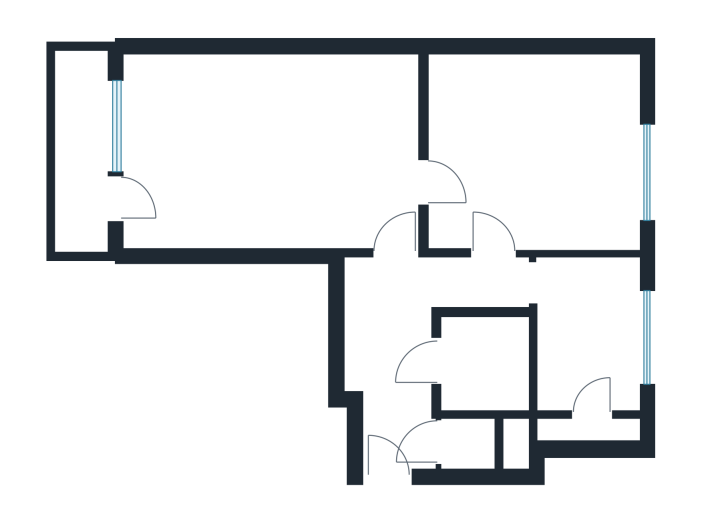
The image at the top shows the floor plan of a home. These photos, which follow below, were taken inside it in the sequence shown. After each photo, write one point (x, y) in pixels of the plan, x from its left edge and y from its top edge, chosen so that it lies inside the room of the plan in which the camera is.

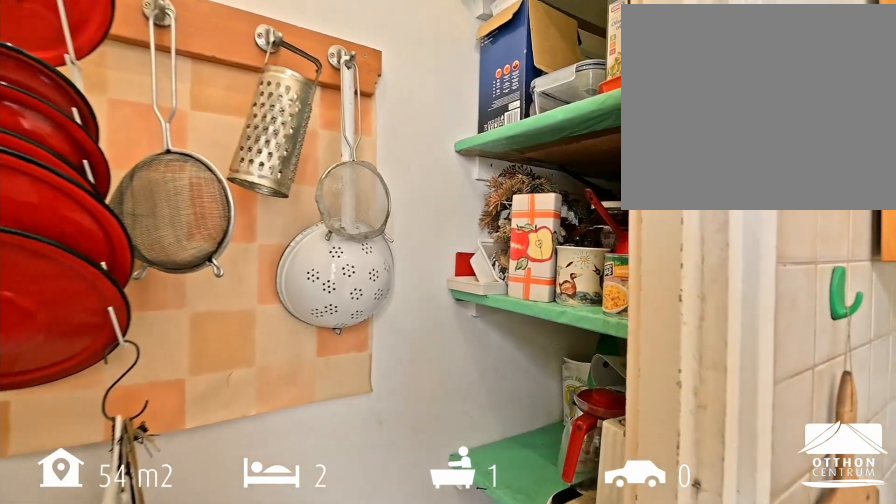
(587, 344)
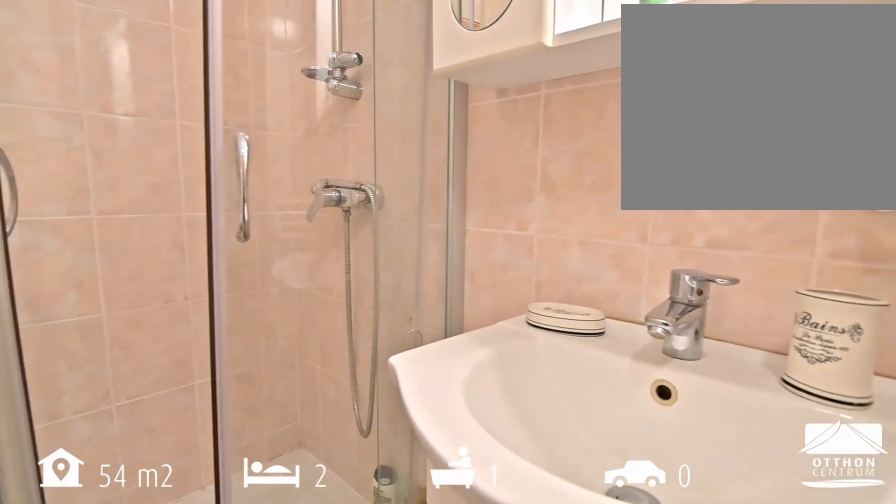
(487, 363)
